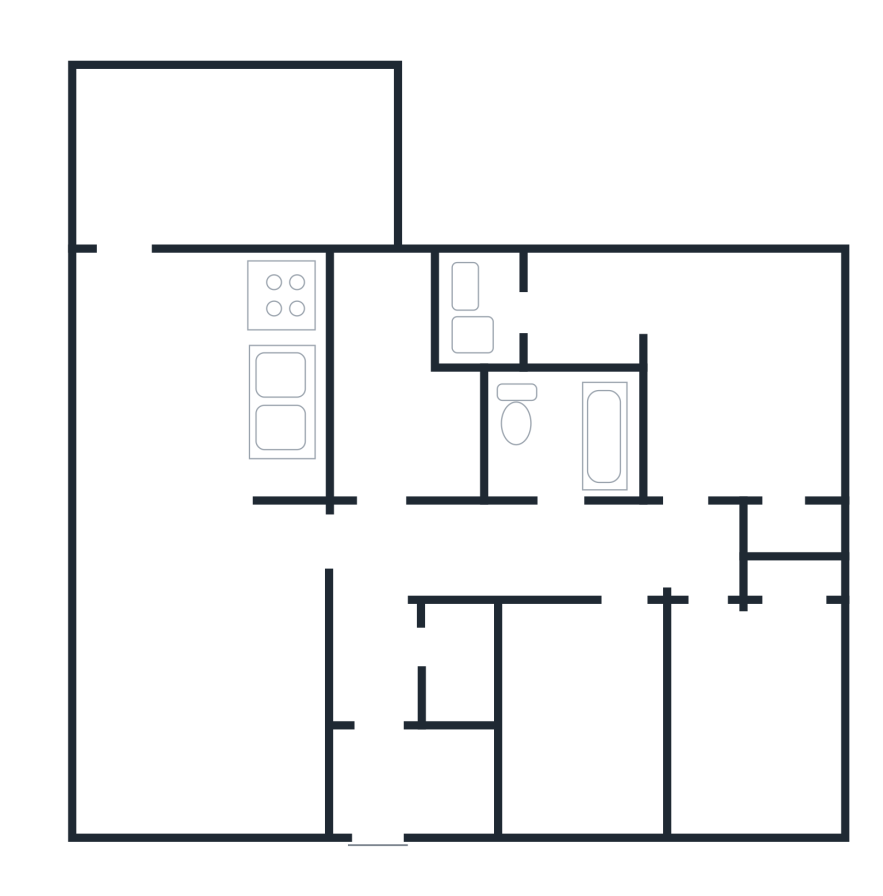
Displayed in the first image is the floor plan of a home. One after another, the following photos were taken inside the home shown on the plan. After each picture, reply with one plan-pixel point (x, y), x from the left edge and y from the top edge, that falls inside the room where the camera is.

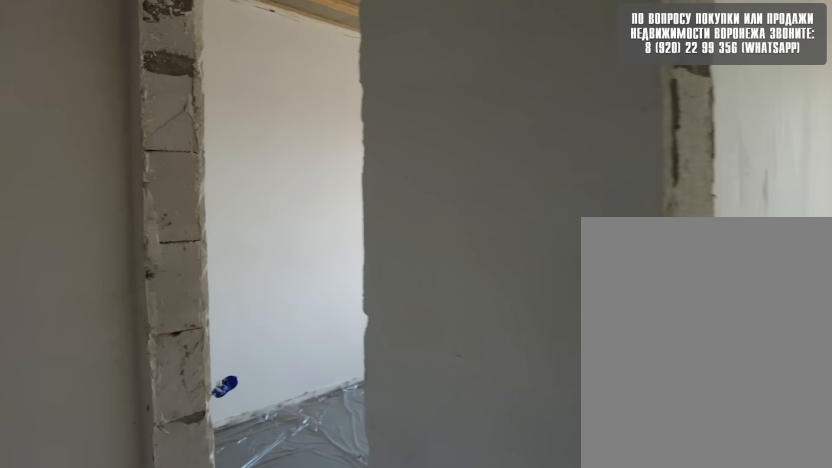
(663, 571)
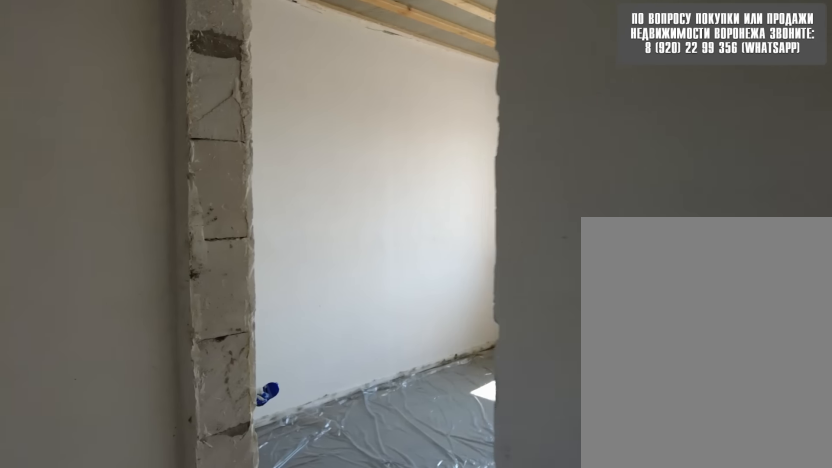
(675, 576)
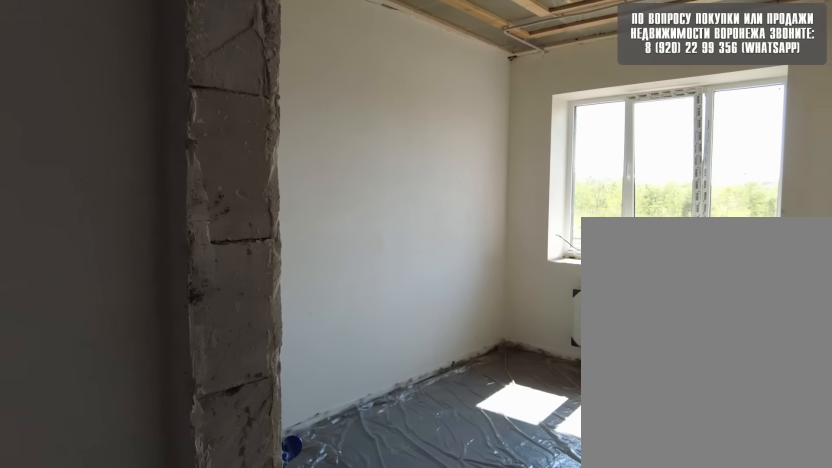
(708, 580)
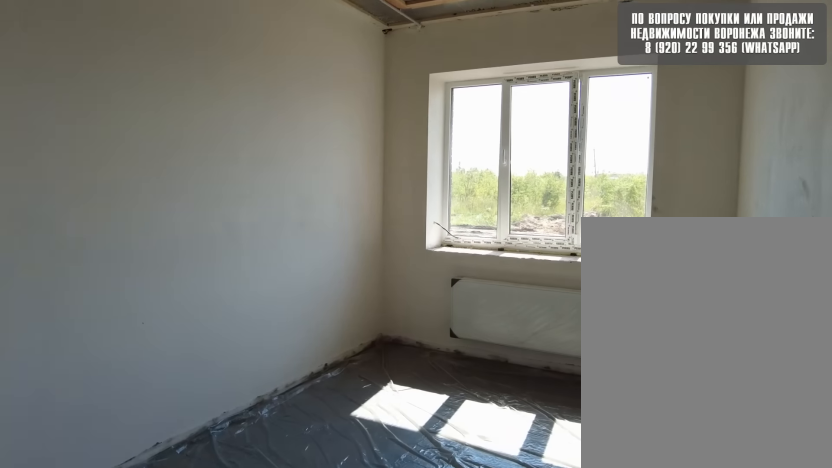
(727, 657)
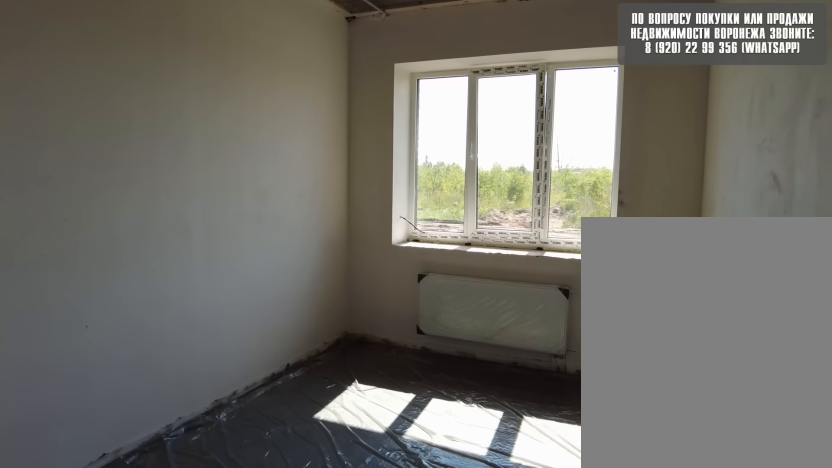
(732, 711)
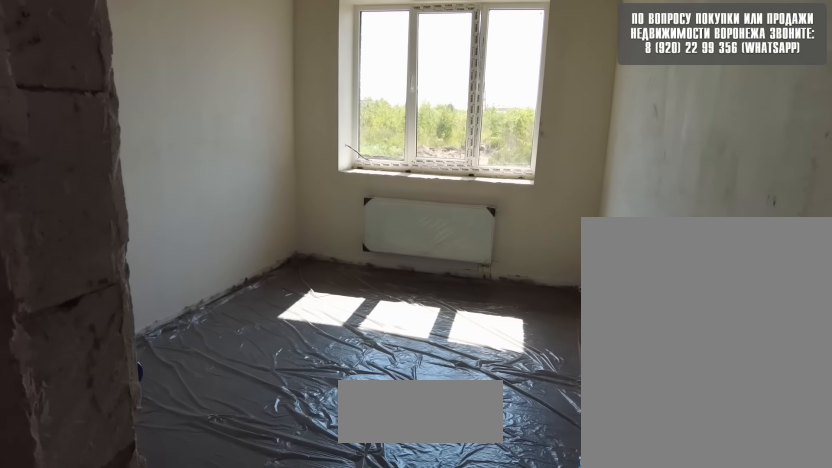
(733, 711)
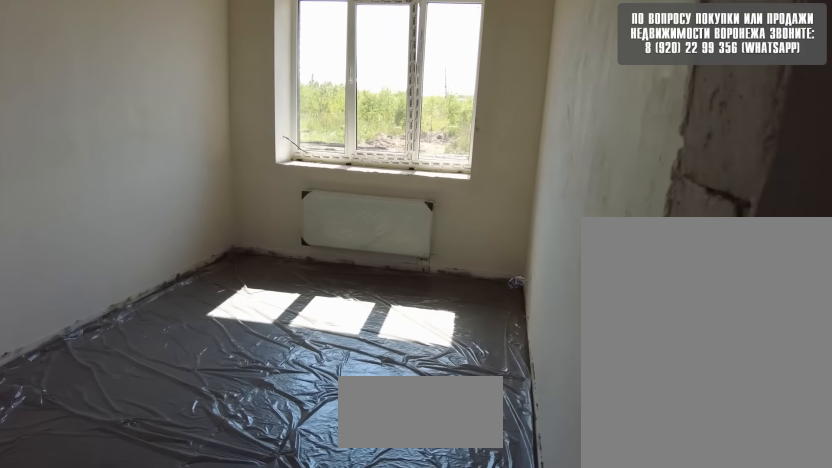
(726, 673)
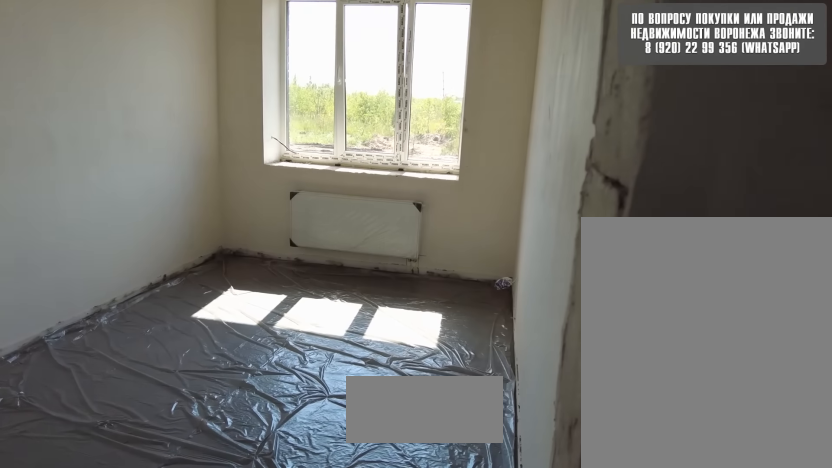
(724, 663)
